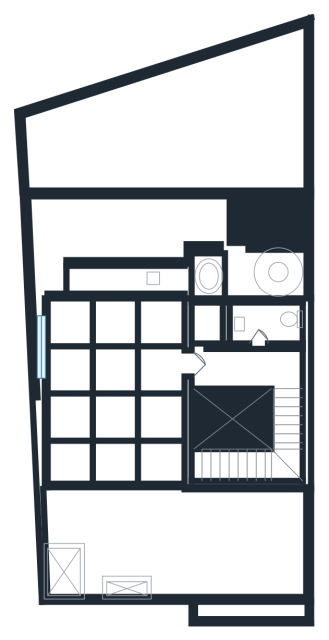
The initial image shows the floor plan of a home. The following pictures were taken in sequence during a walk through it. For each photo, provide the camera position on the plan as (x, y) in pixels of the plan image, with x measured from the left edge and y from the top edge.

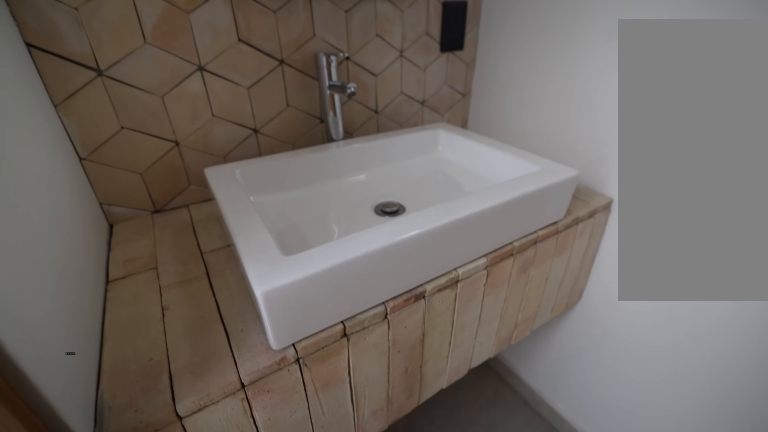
(256, 329)
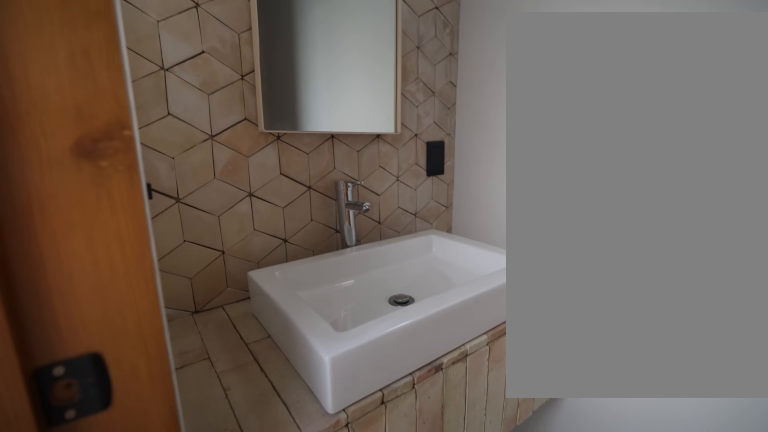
(256, 329)
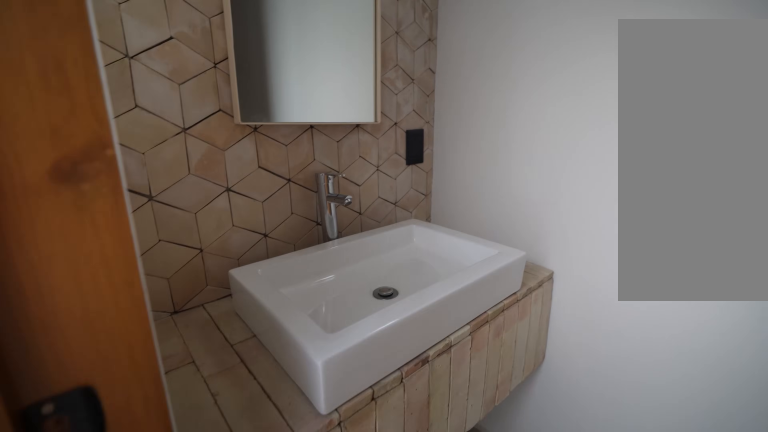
(256, 329)
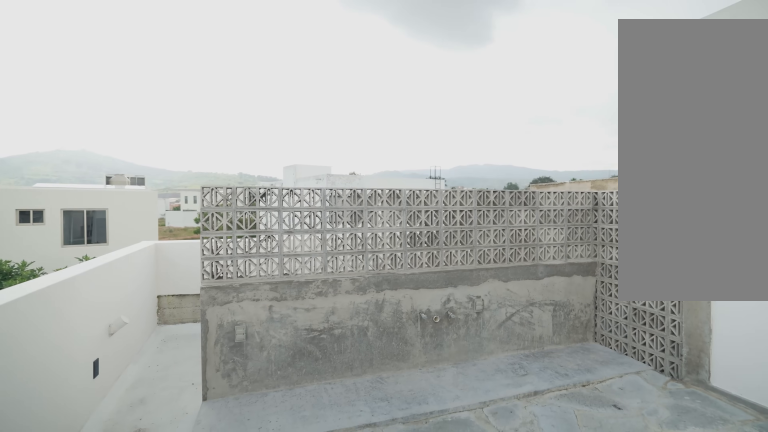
(81, 373)
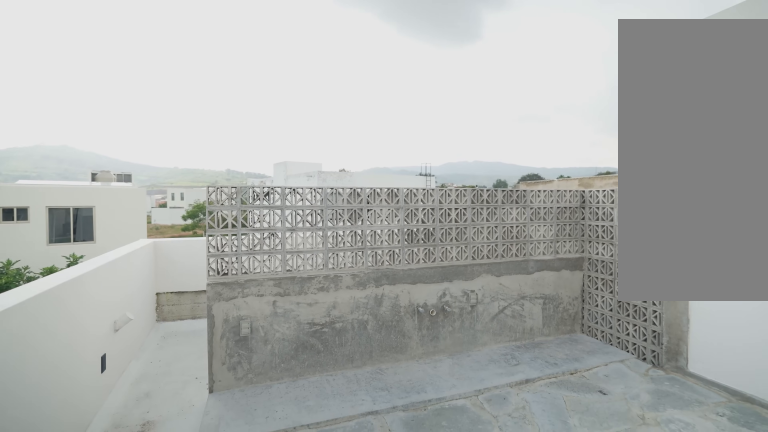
(79, 374)
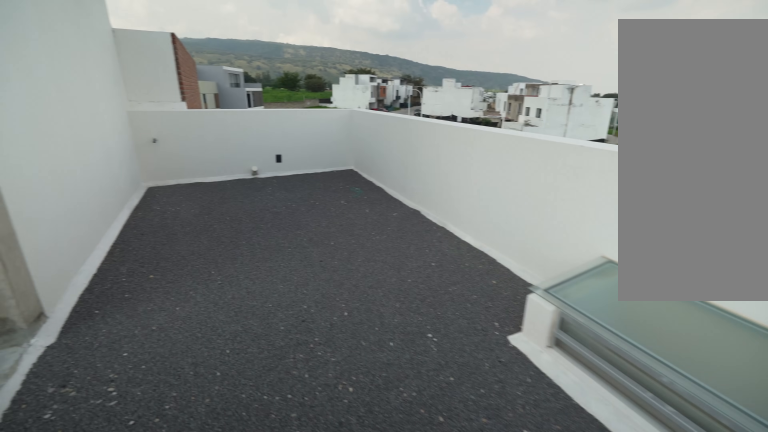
(58, 505)
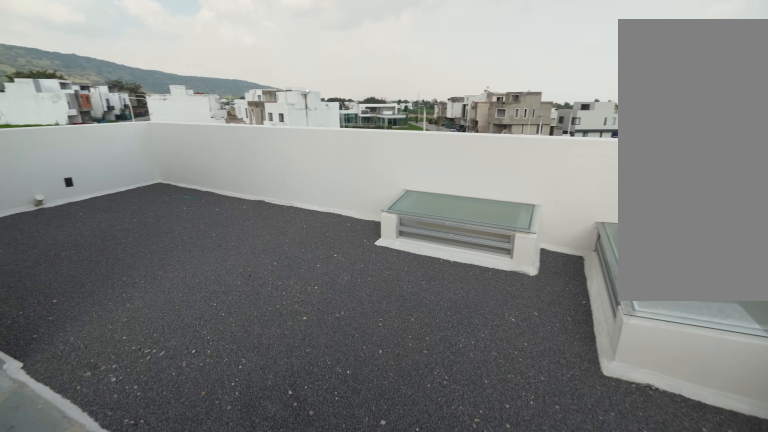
(61, 472)
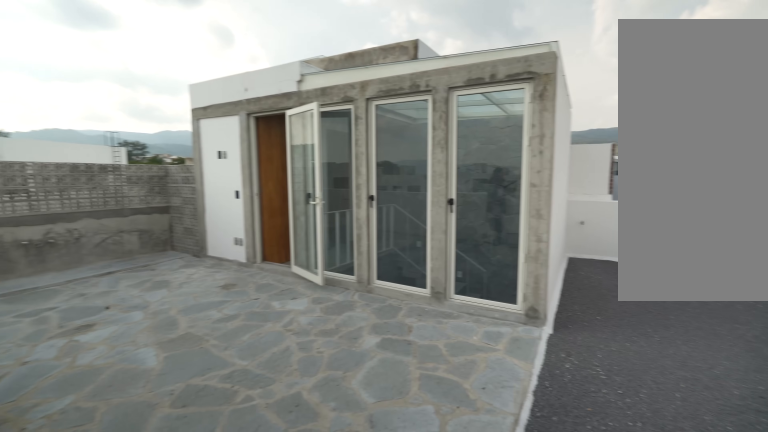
(64, 500)
